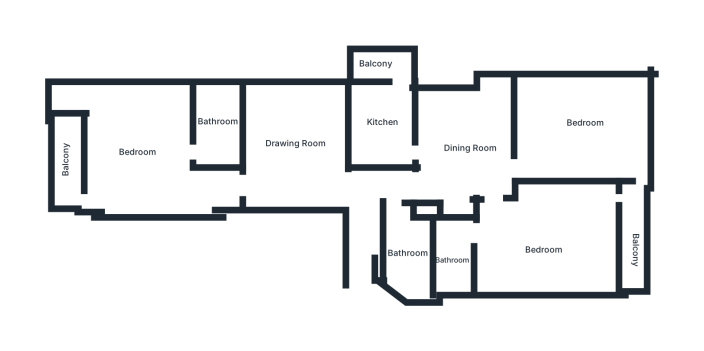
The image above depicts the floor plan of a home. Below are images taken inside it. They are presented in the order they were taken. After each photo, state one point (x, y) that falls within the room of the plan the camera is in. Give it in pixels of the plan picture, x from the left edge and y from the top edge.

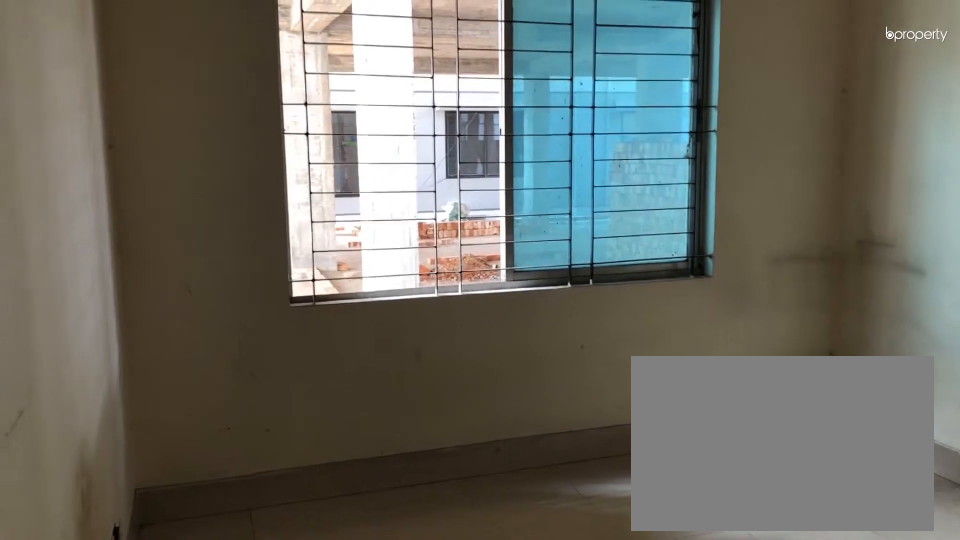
(295, 141)
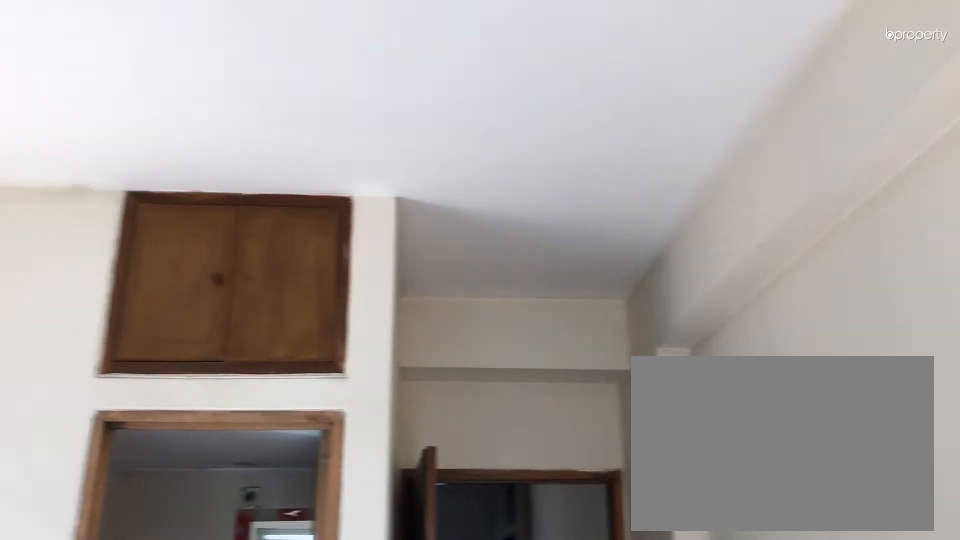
(139, 153)
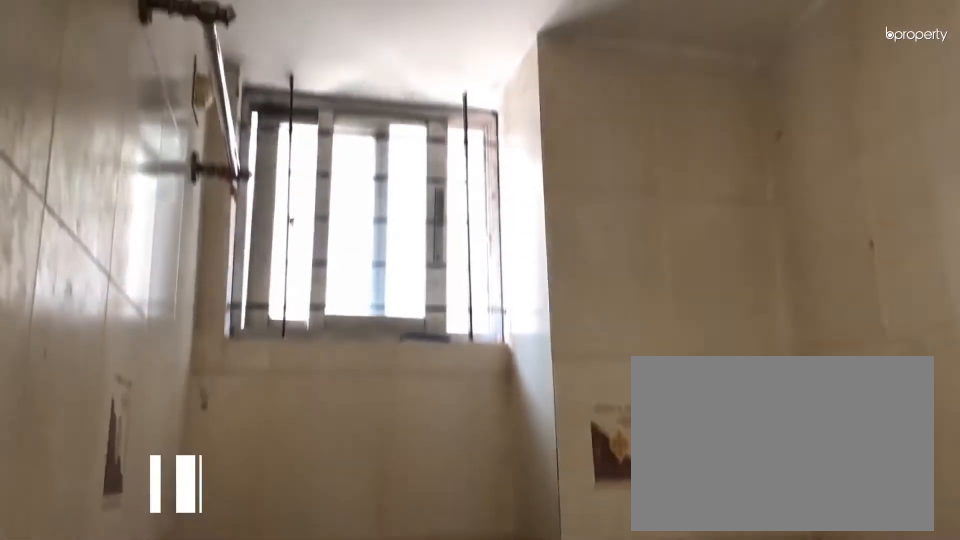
(216, 127)
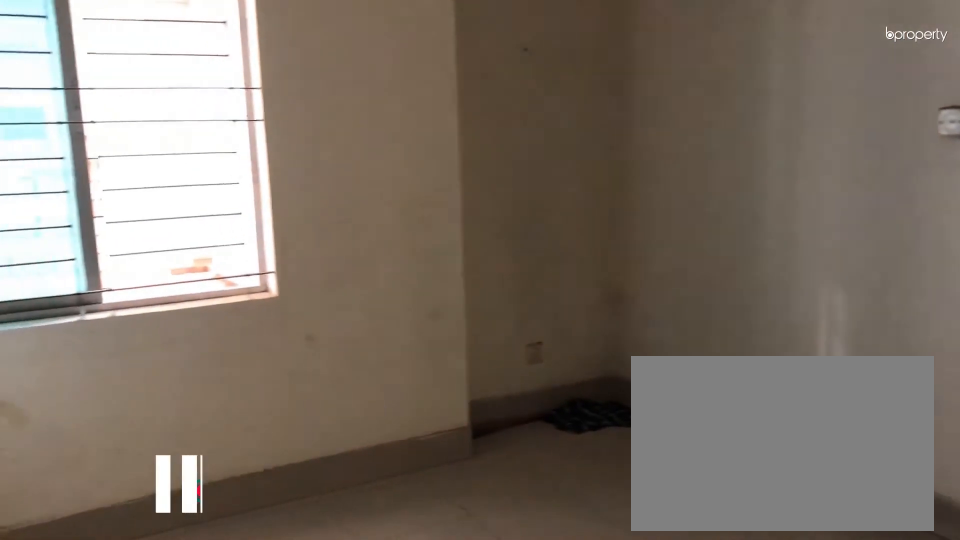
(461, 142)
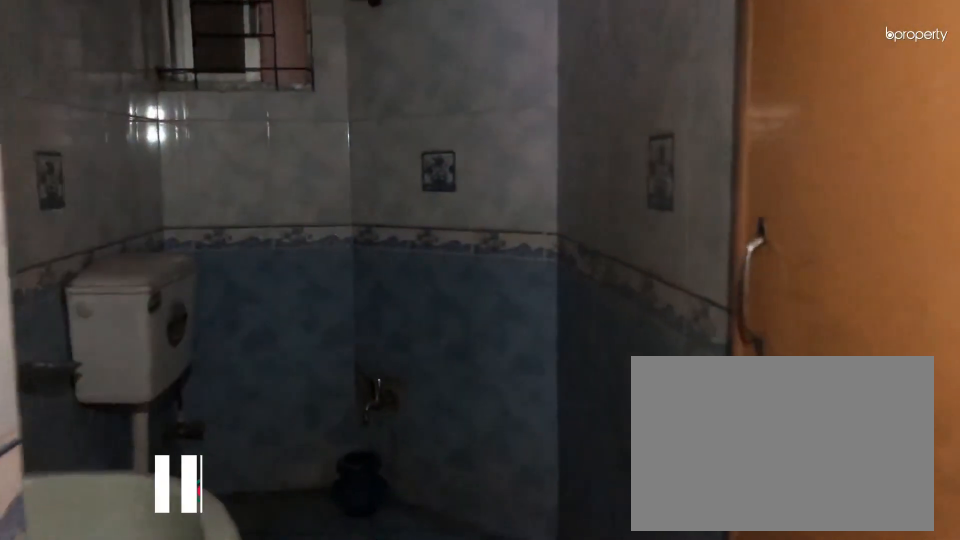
(406, 252)
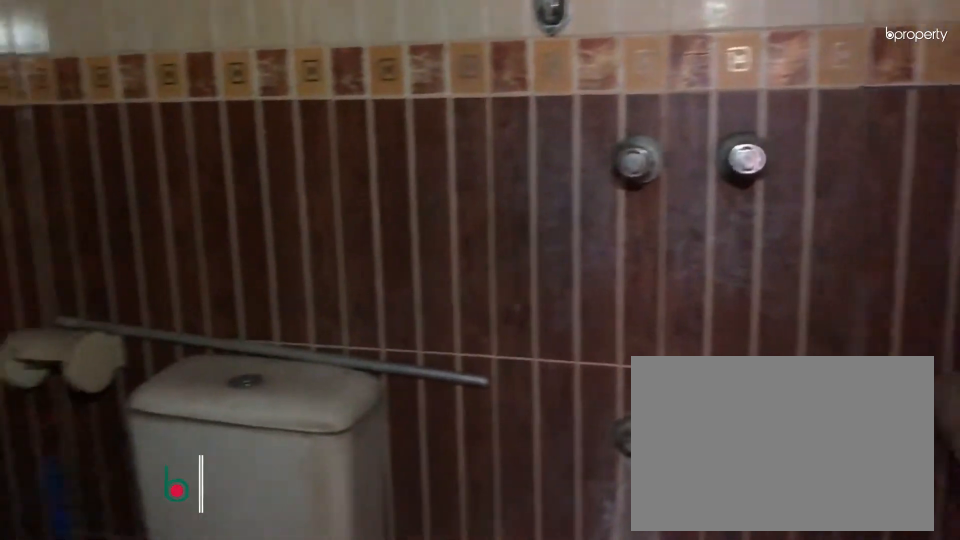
(455, 260)
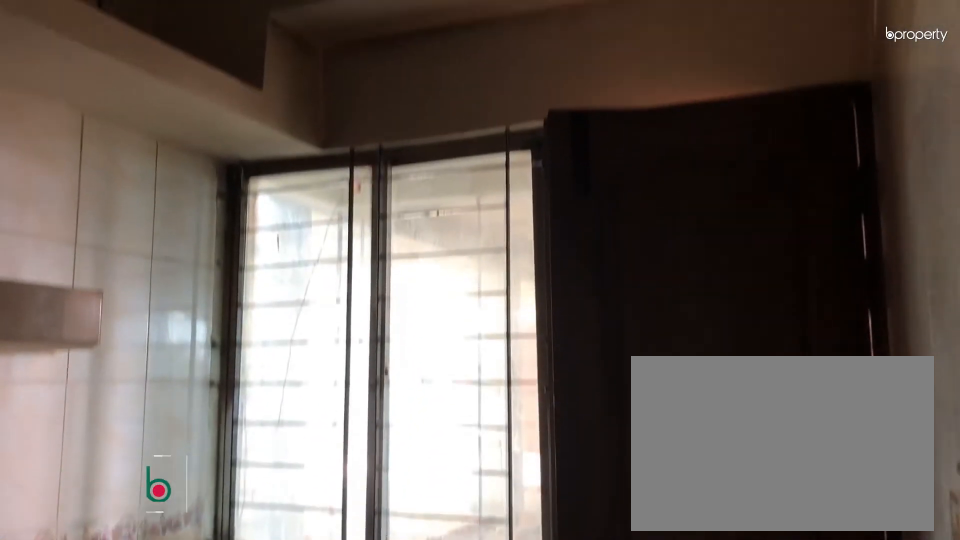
(379, 129)
